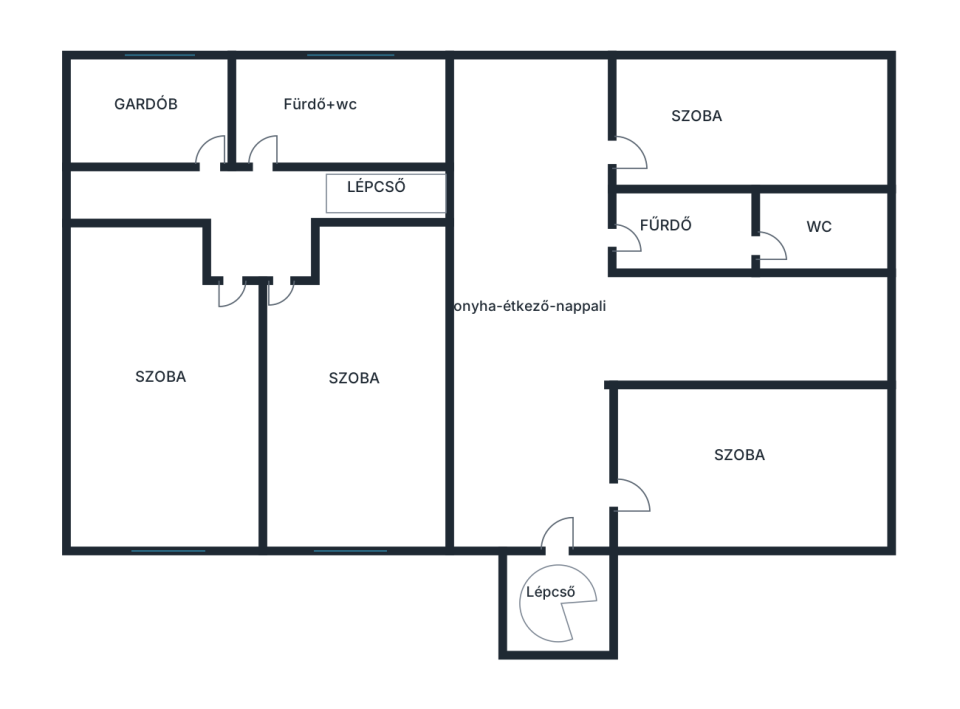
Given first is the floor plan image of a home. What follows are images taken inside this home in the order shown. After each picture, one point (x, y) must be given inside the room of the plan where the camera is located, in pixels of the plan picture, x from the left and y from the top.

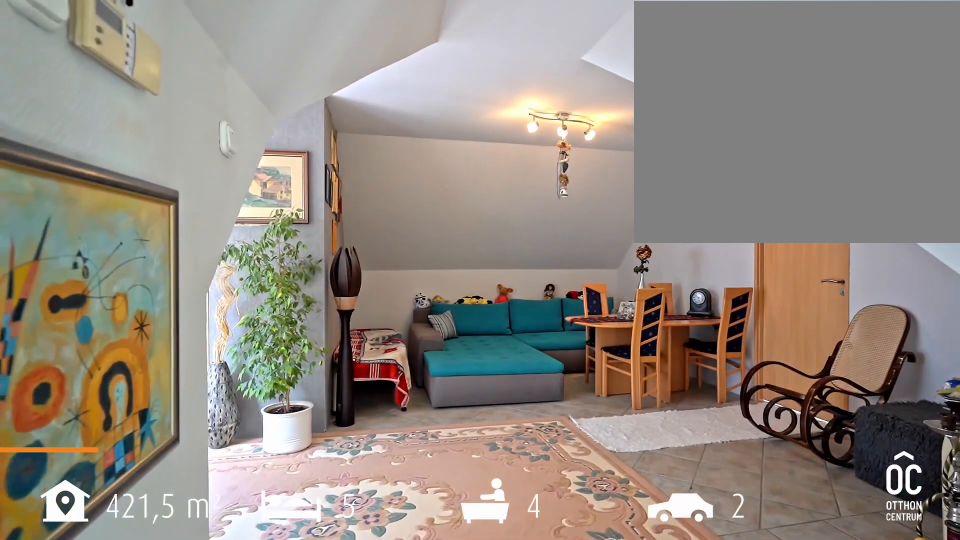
(584, 324)
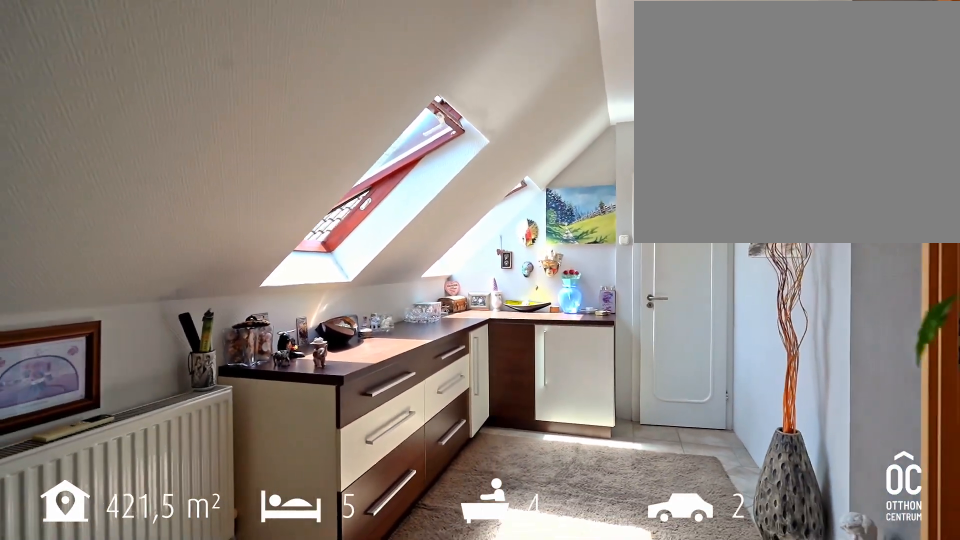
(584, 324)
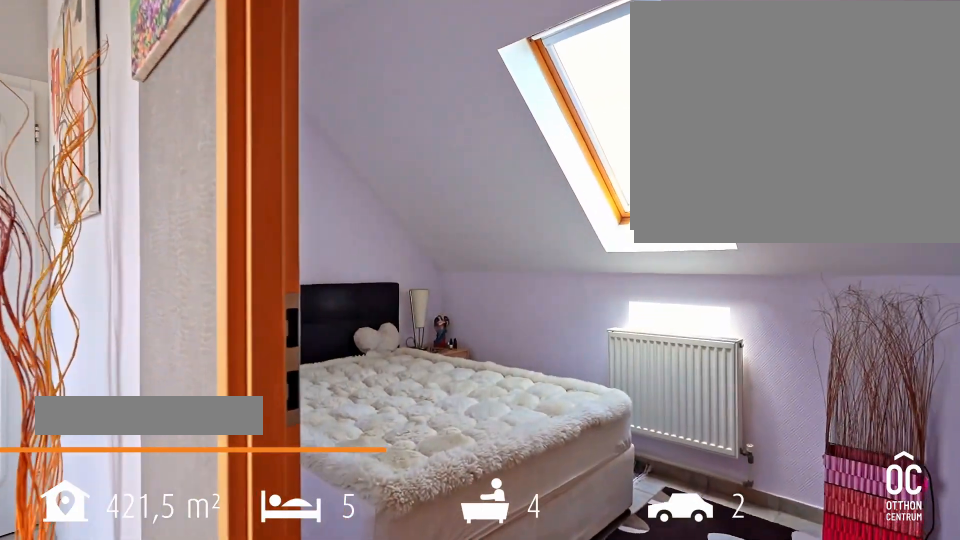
(753, 123)
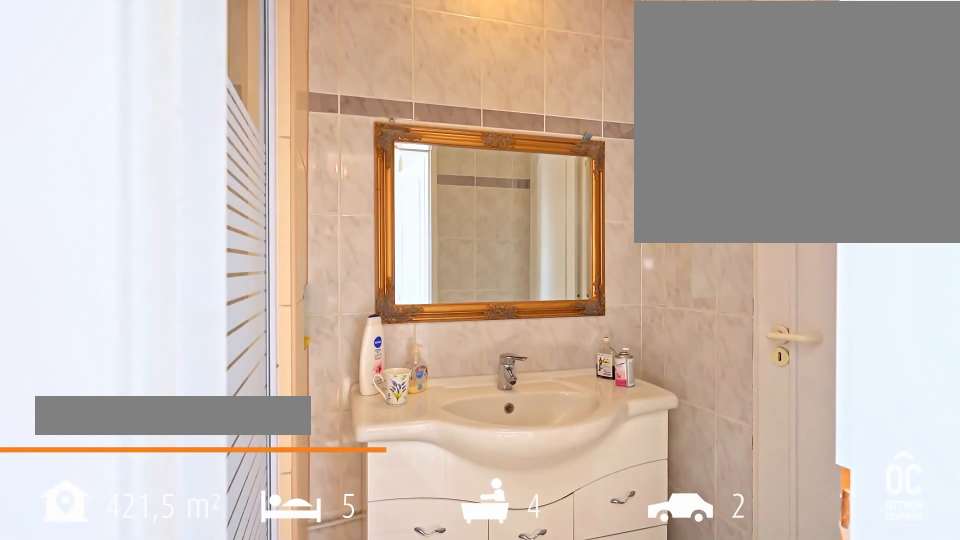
(683, 229)
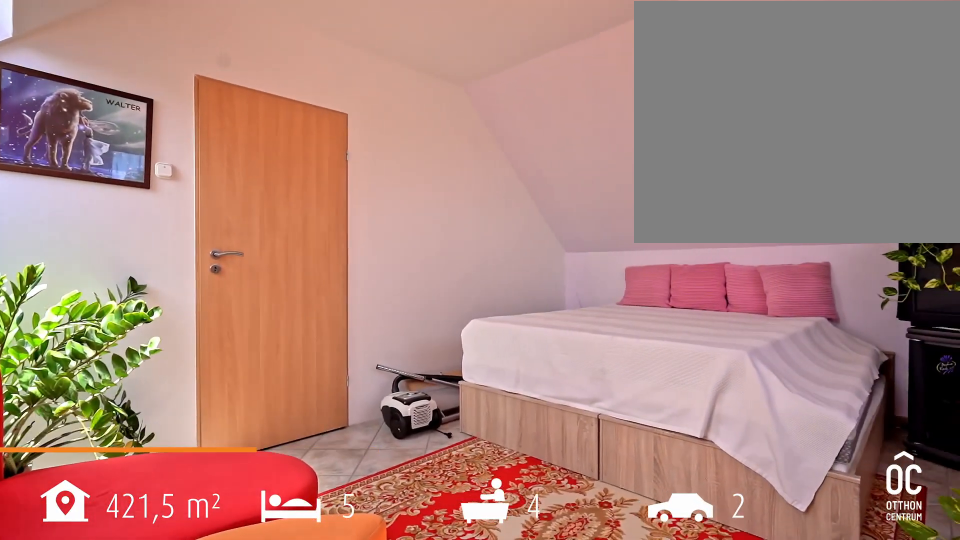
(753, 469)
